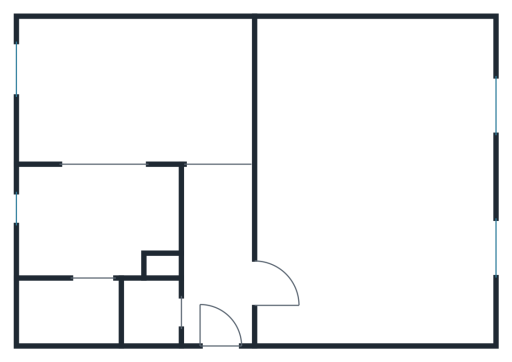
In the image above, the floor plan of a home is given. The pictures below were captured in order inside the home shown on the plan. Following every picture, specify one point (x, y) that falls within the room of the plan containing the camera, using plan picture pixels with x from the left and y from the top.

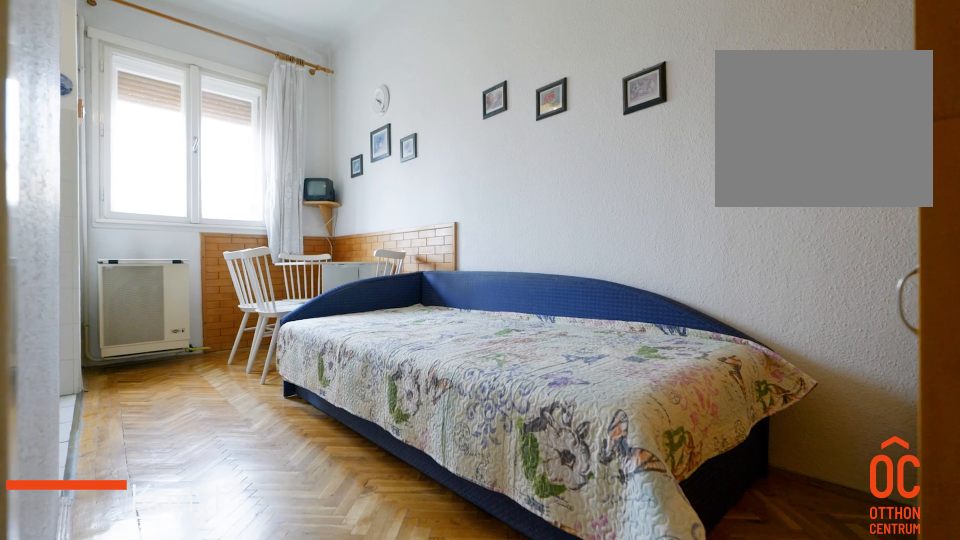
(111, 87)
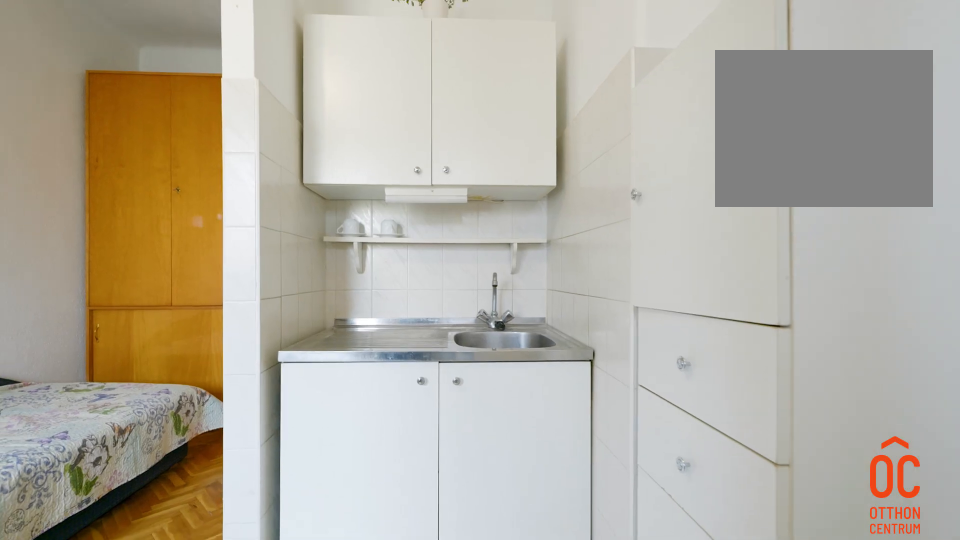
(89, 222)
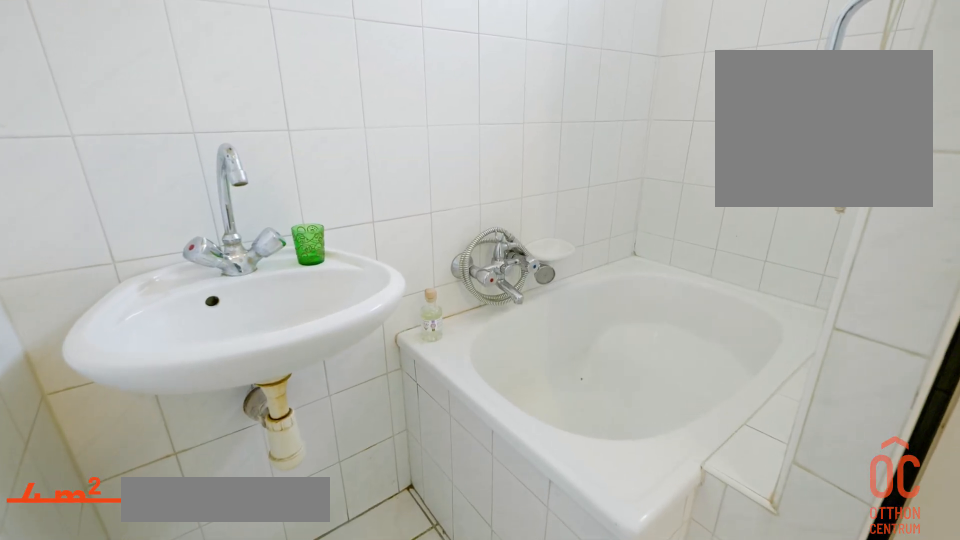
(90, 313)
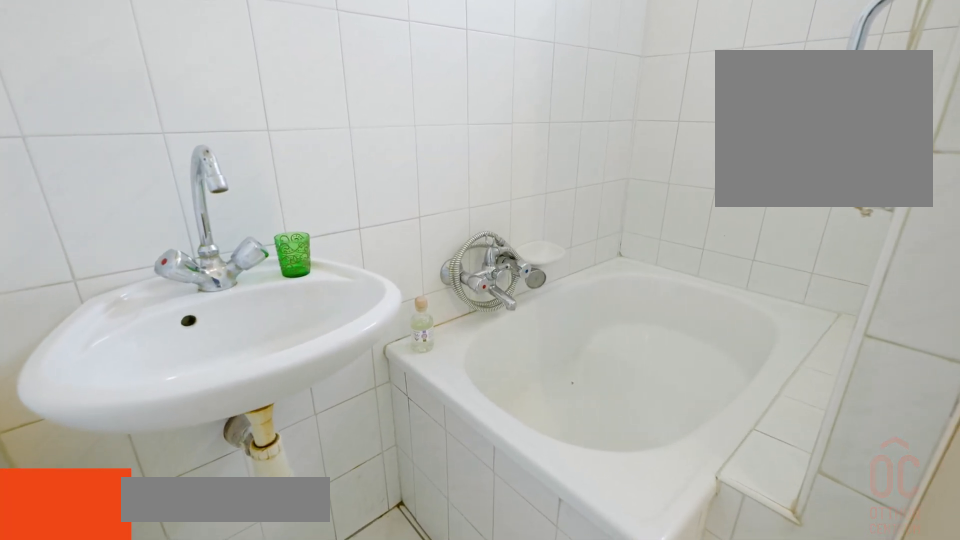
(90, 313)
